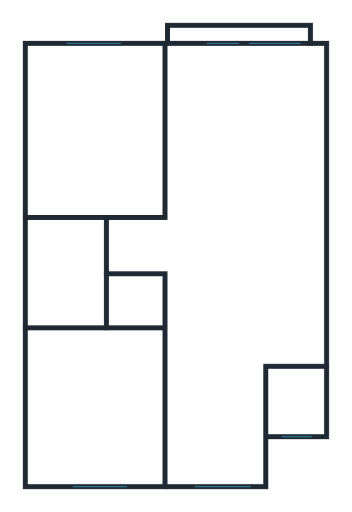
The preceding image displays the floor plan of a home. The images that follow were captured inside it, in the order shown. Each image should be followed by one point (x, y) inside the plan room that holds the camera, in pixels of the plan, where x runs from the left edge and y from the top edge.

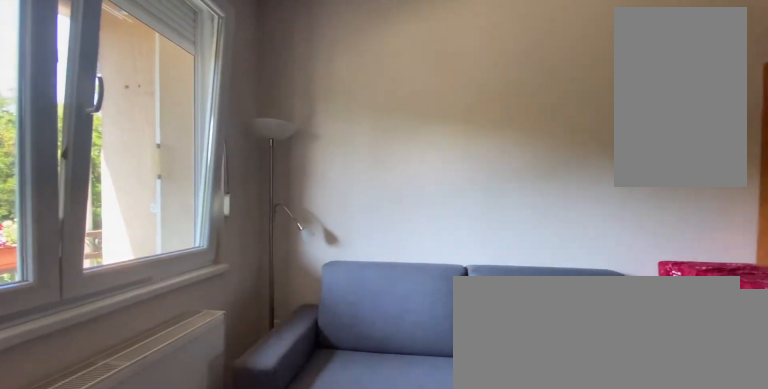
(228, 236)
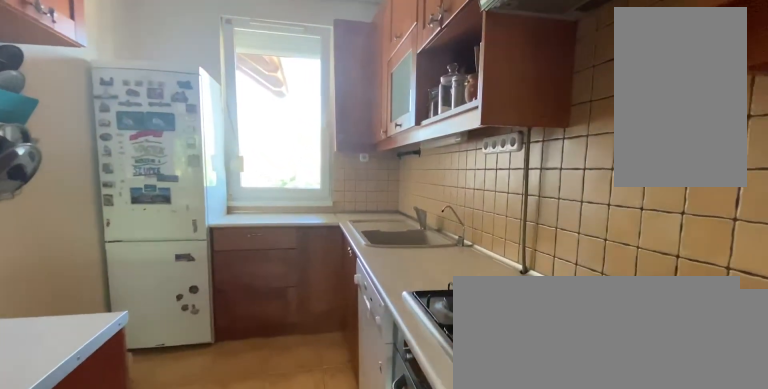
(212, 410)
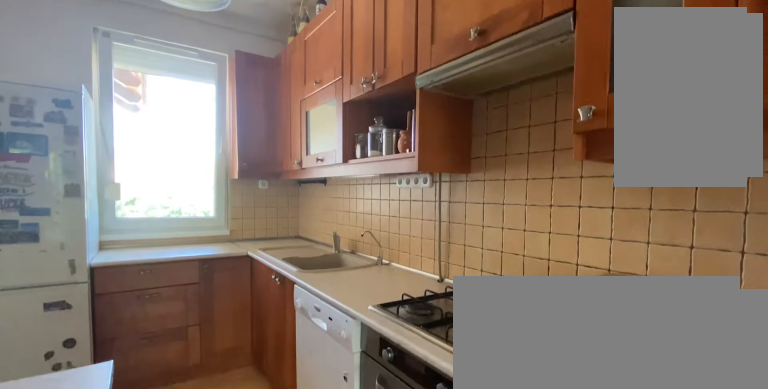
(212, 410)
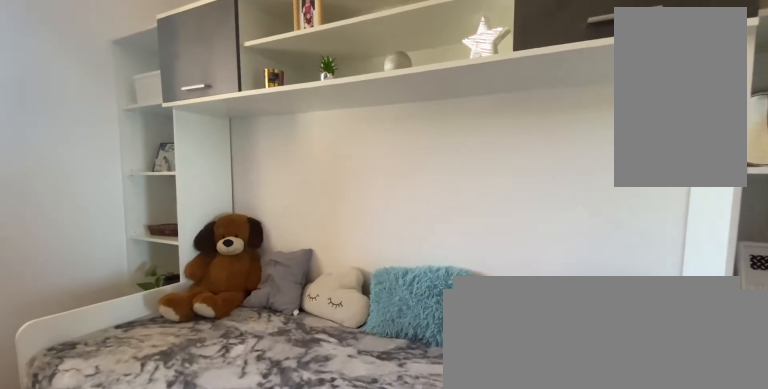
(106, 410)
